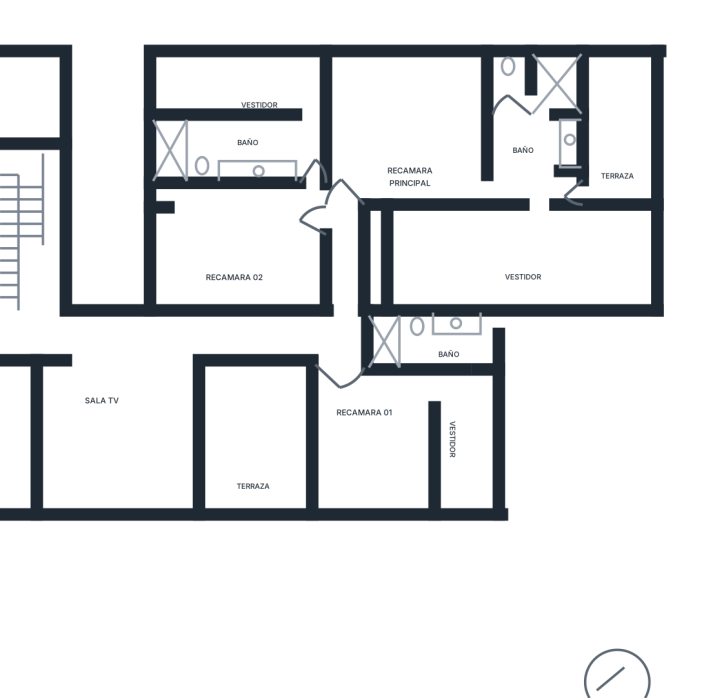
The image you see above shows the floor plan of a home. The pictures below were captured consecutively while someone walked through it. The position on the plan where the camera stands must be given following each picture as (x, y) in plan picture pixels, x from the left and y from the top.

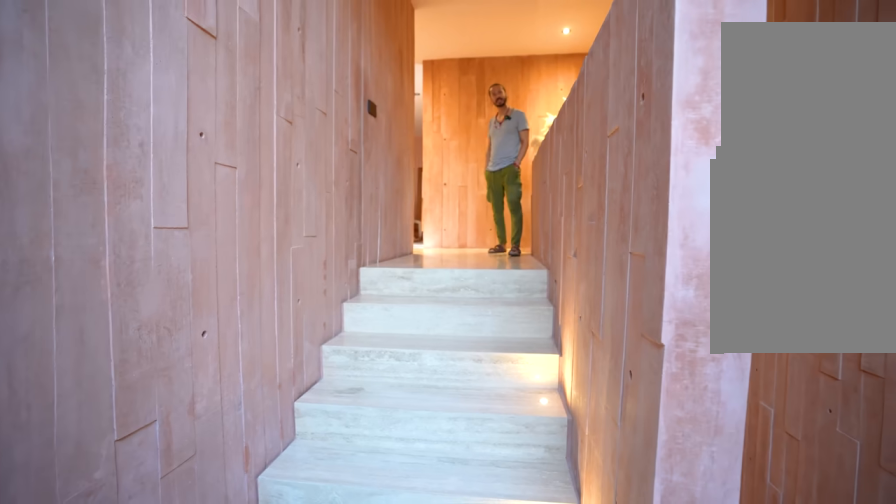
(44, 227)
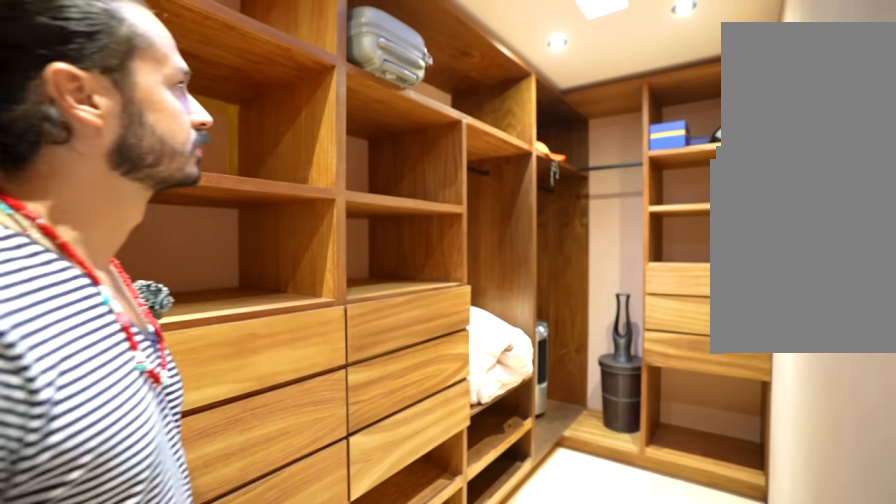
(440, 389)
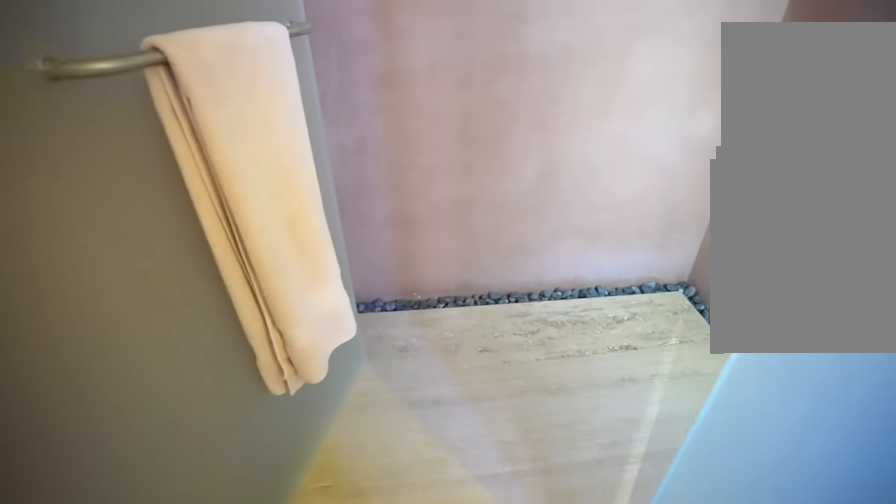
(420, 353)
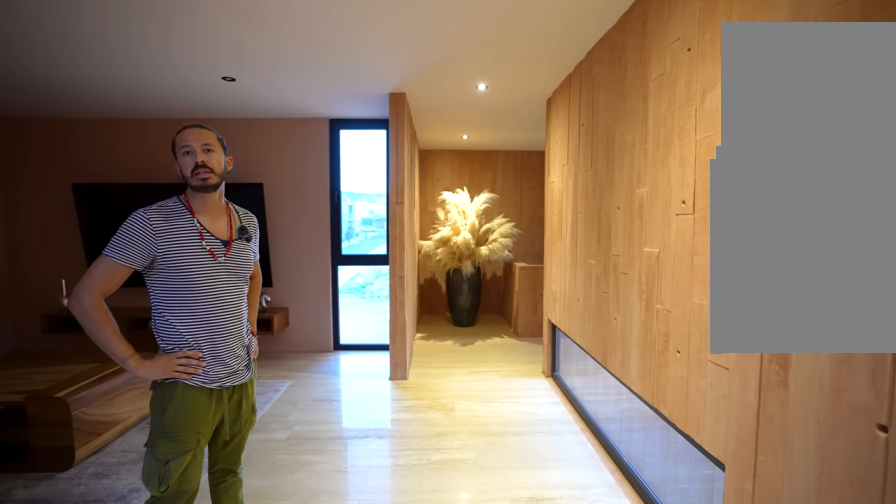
(190, 341)
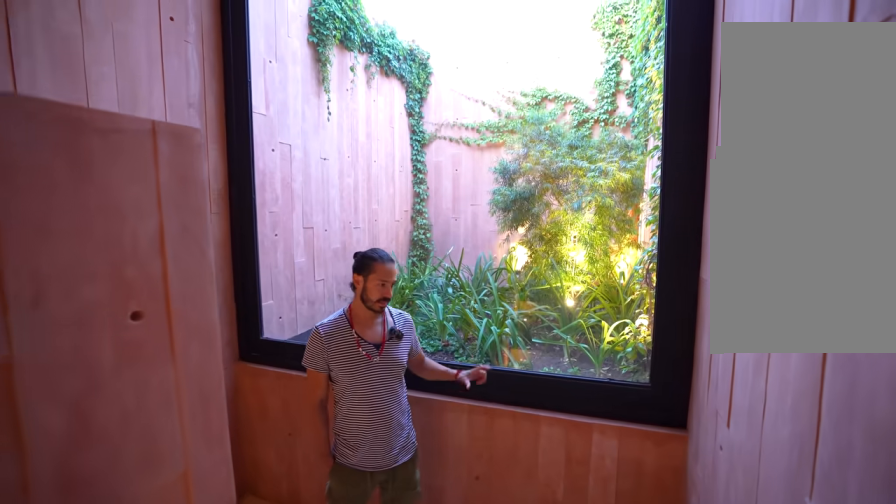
(46, 233)
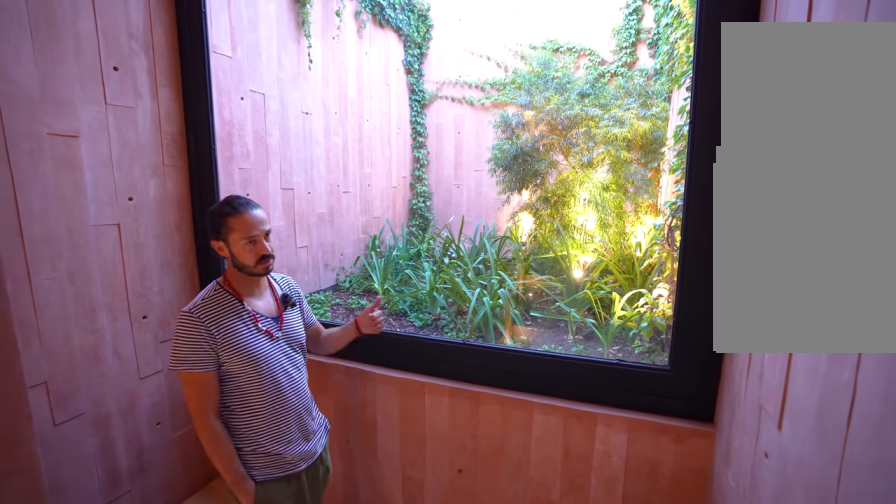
(42, 194)
